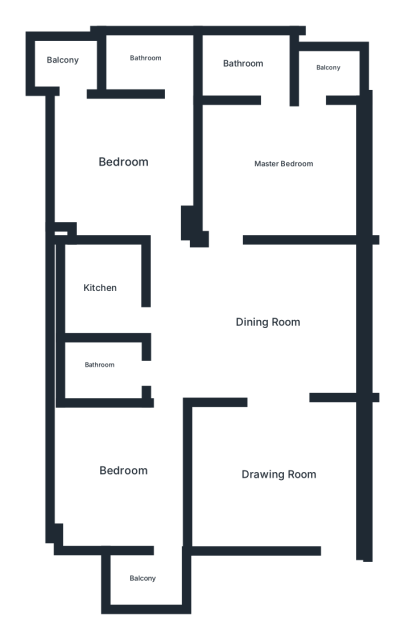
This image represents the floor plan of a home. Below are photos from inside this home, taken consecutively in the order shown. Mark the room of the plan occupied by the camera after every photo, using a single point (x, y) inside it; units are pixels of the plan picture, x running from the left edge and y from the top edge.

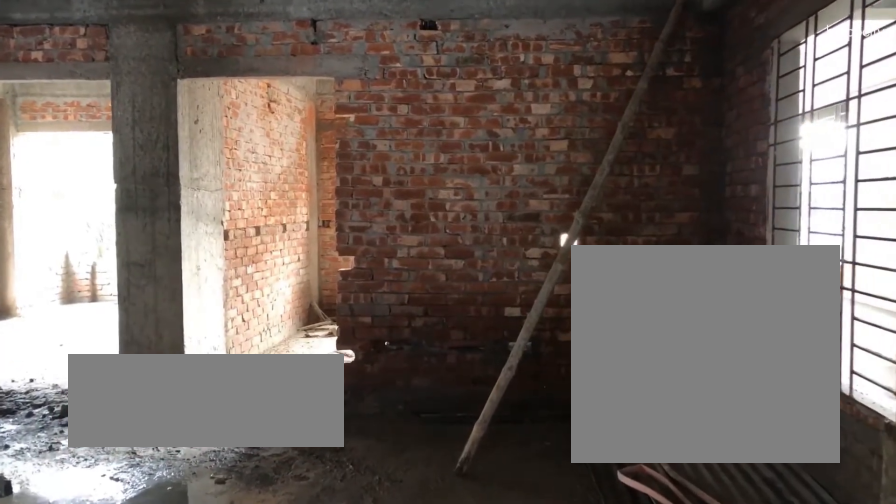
(268, 322)
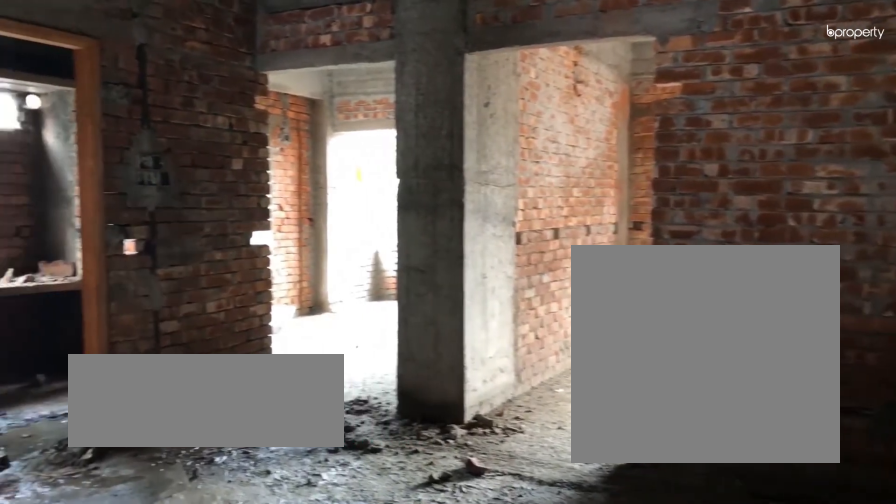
(268, 322)
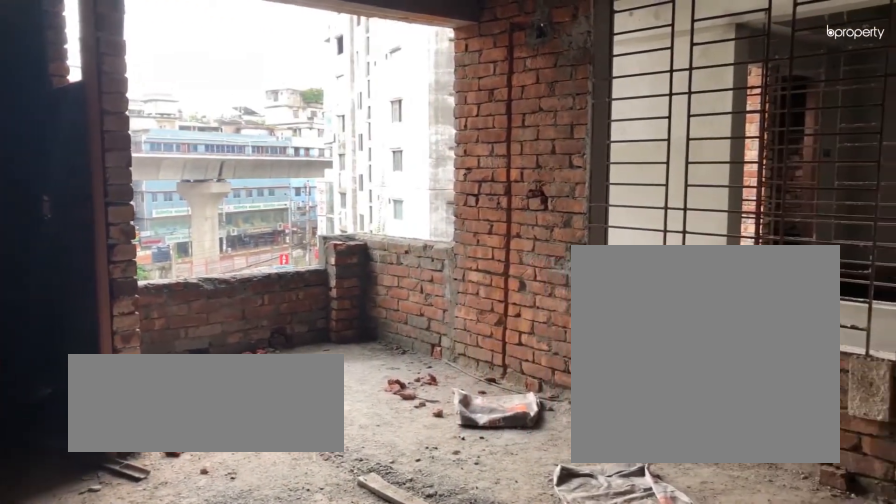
(285, 164)
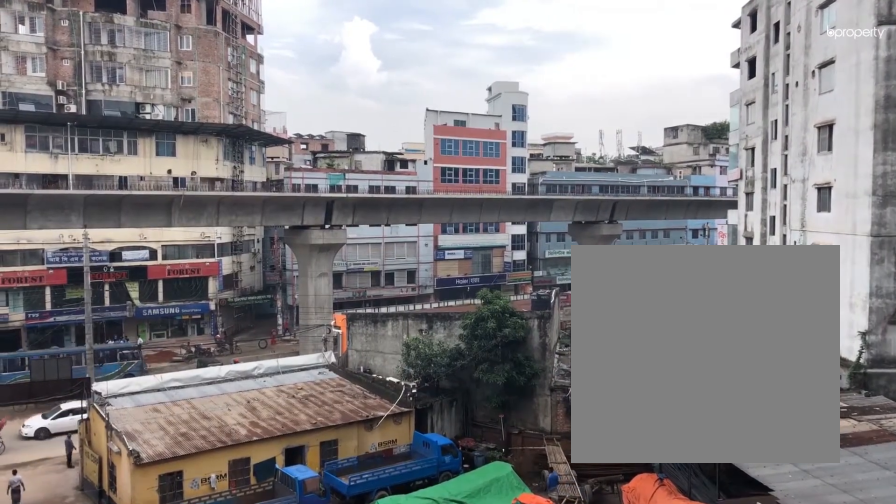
(326, 70)
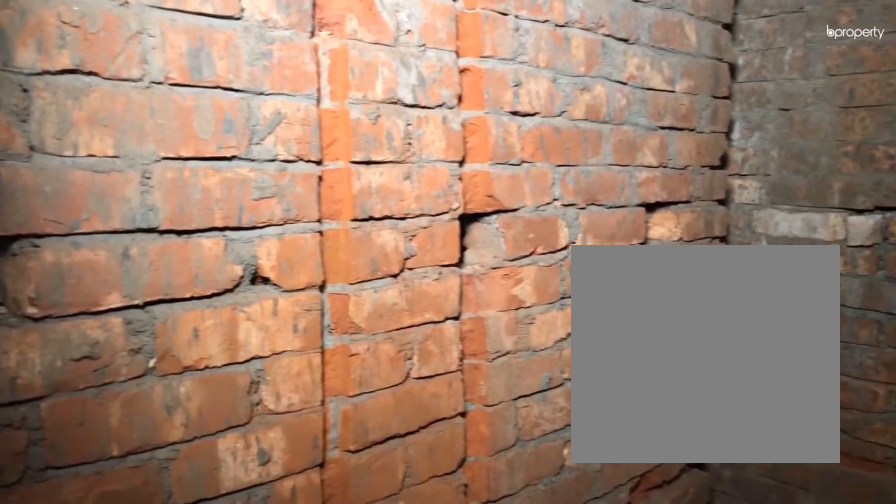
(246, 59)
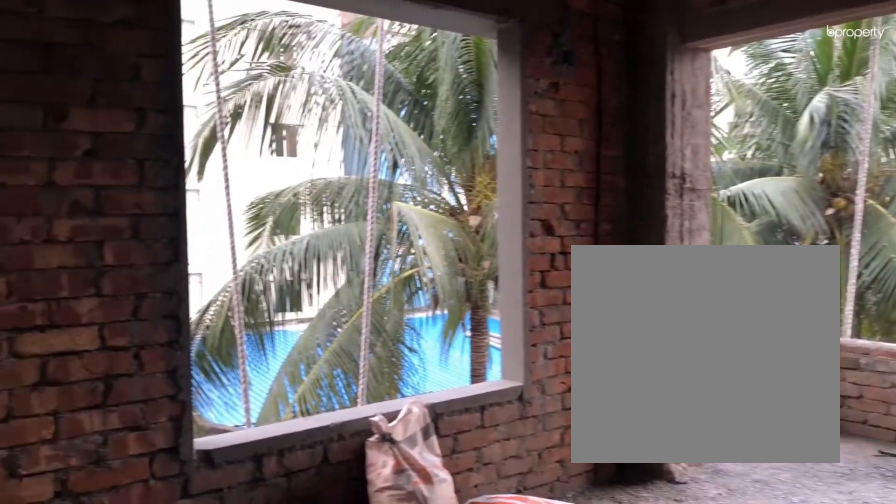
(134, 168)
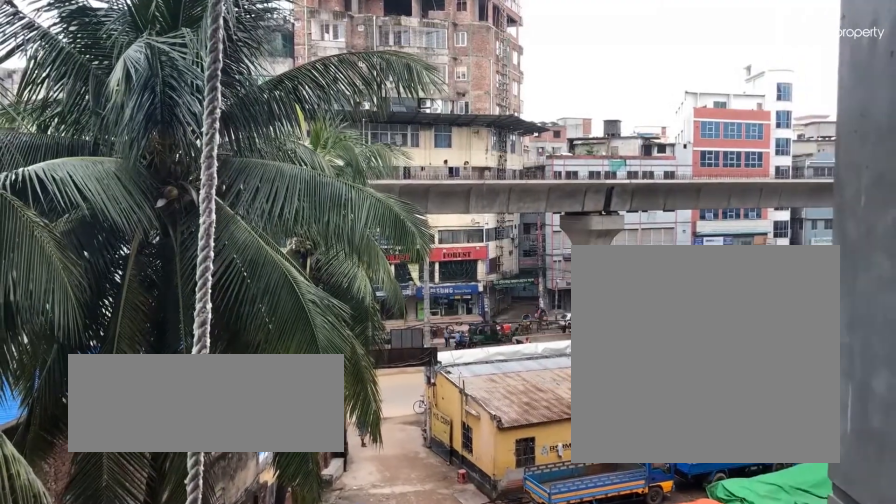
(69, 65)
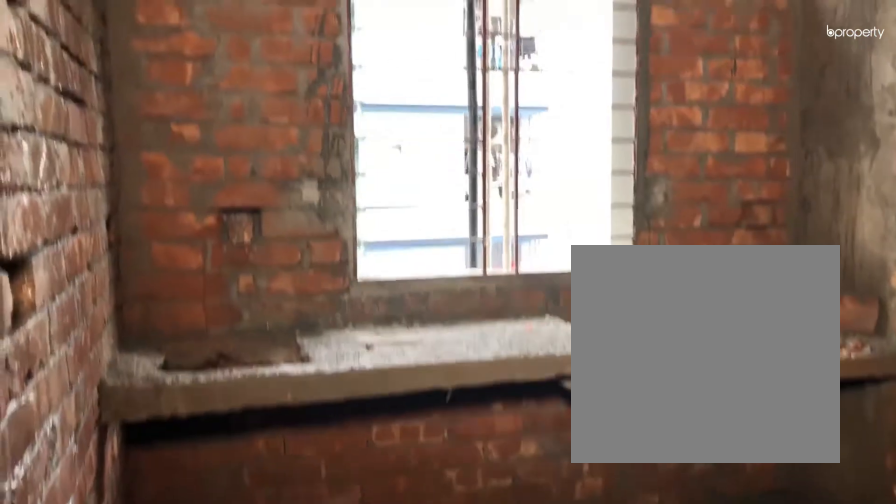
(101, 284)
